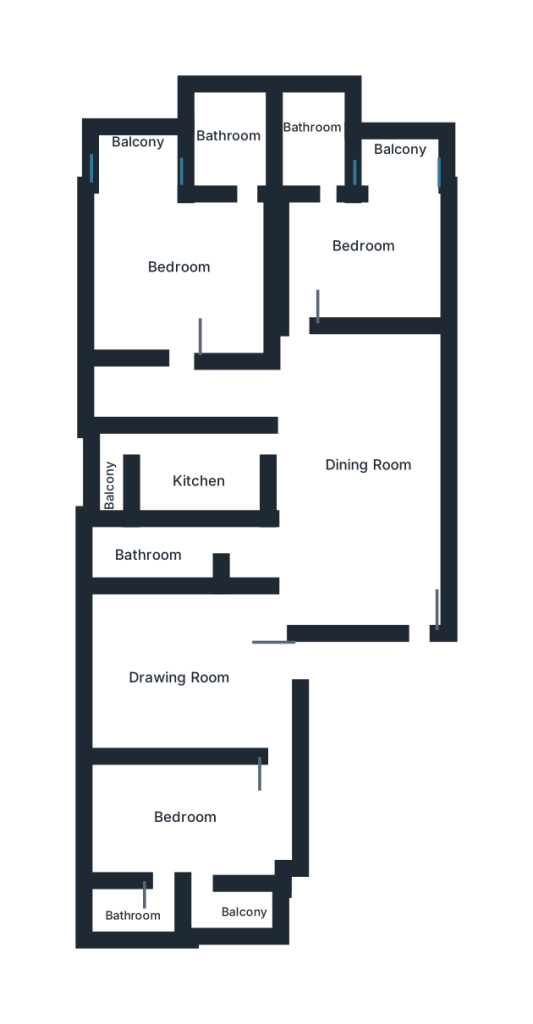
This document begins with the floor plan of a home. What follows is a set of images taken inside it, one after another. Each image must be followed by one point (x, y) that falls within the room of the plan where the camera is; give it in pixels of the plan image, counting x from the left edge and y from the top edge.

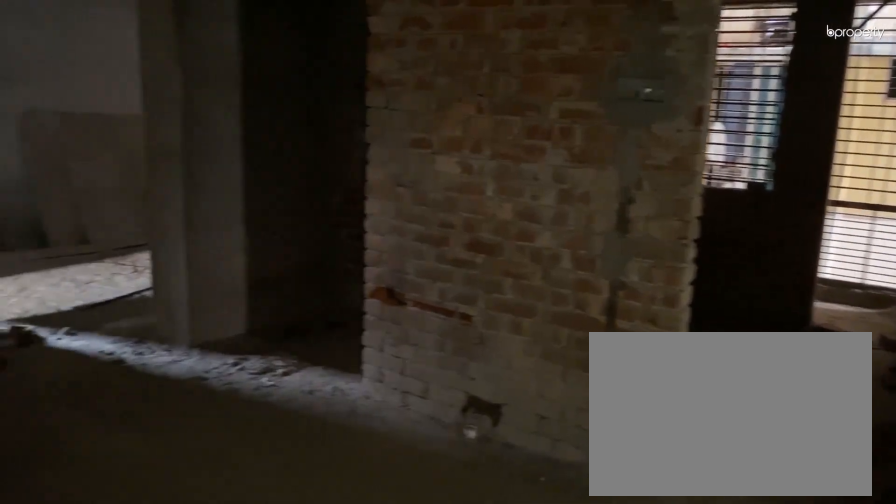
(367, 464)
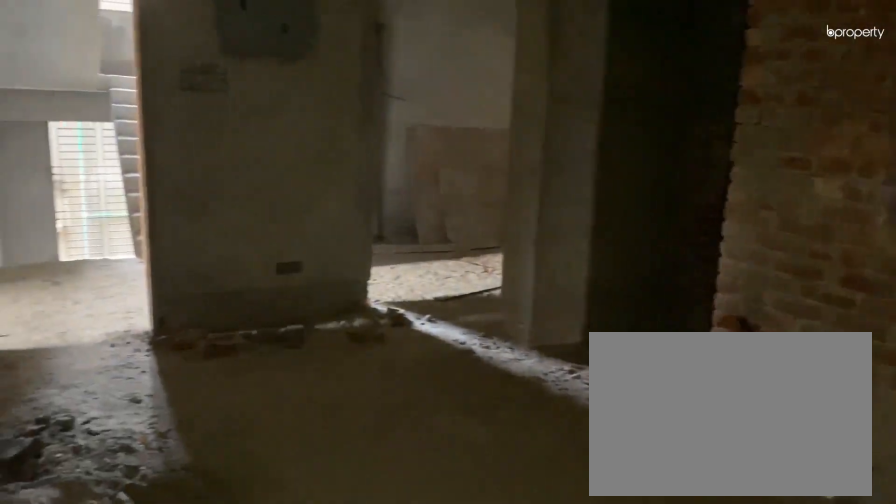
(367, 464)
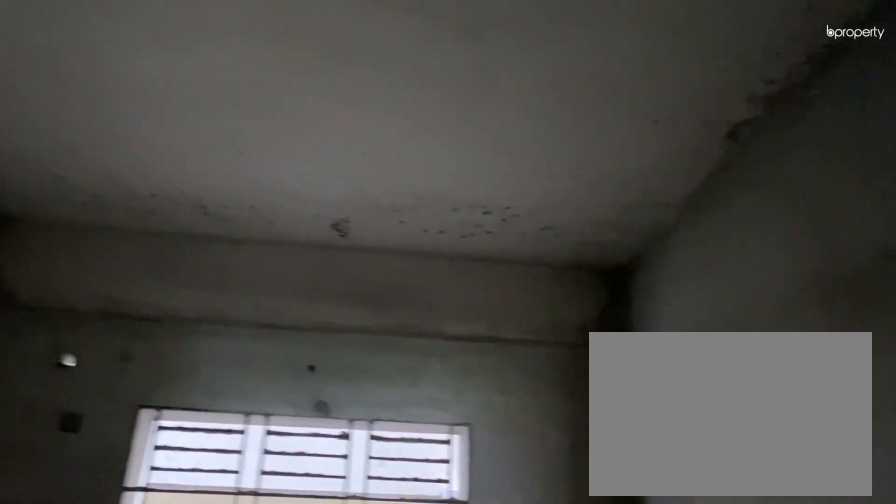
(172, 671)
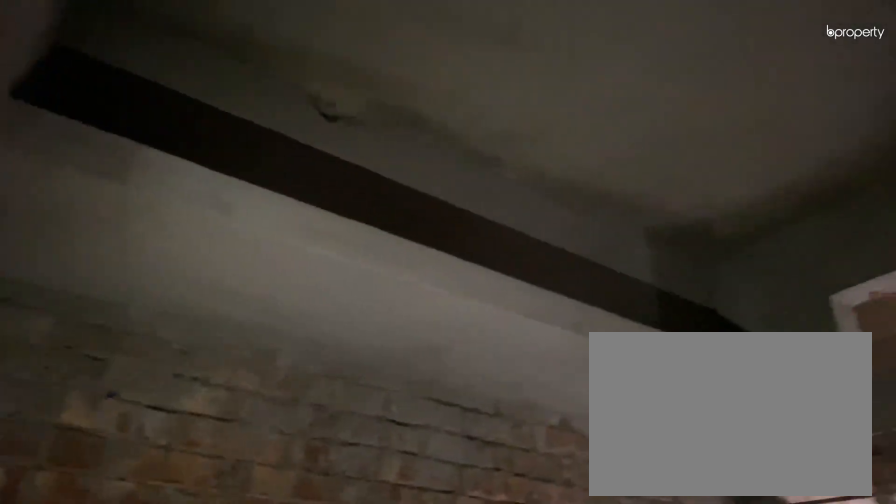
(206, 477)
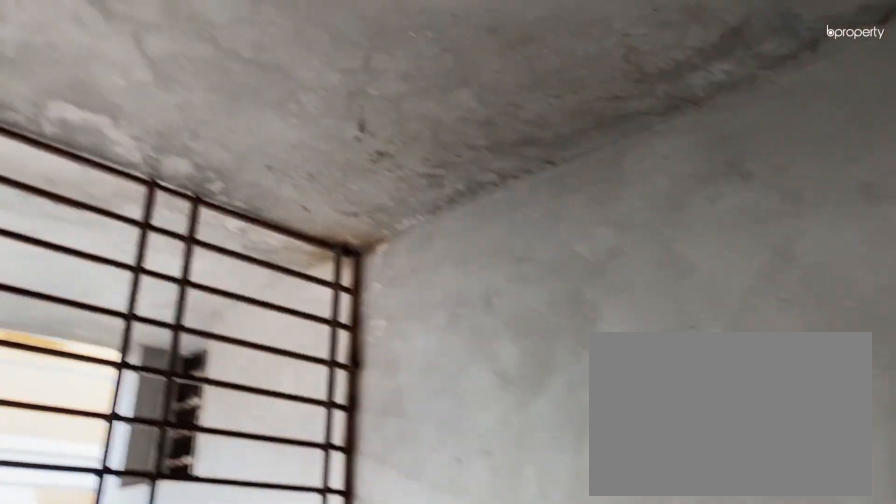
(142, 158)
